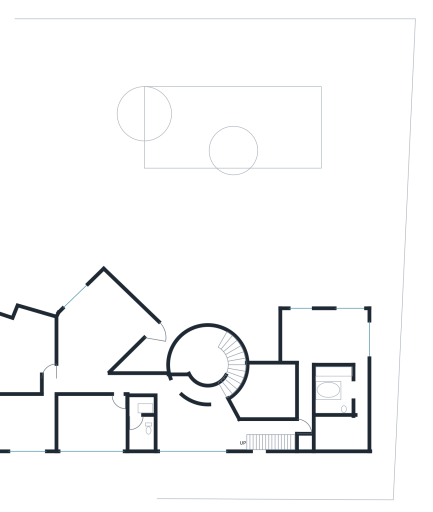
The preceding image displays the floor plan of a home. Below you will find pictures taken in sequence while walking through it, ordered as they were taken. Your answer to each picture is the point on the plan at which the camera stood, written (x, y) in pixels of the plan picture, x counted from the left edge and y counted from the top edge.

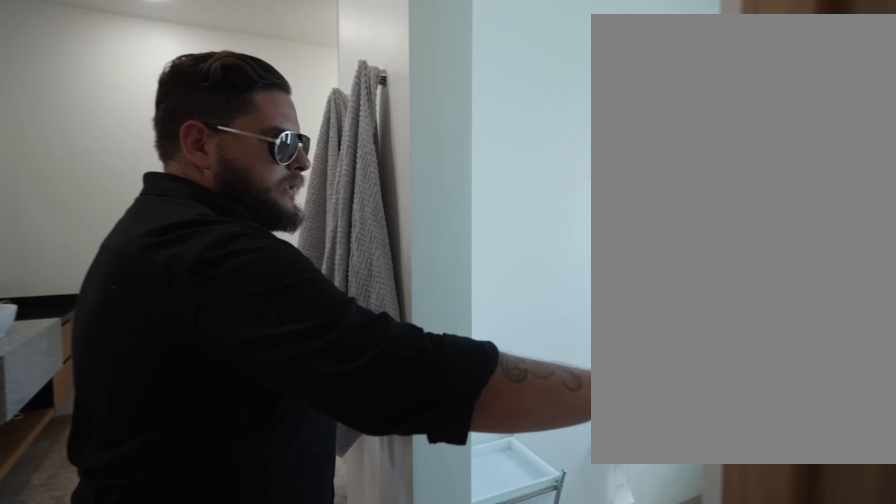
(351, 393)
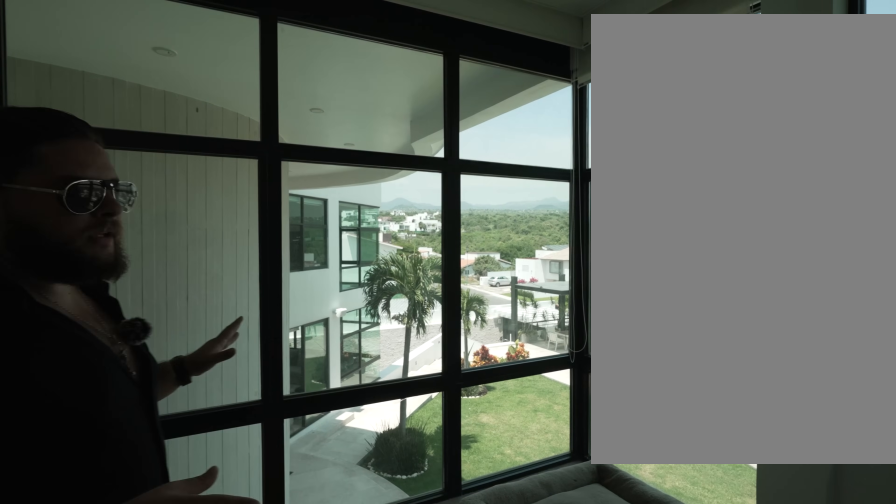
(317, 320)
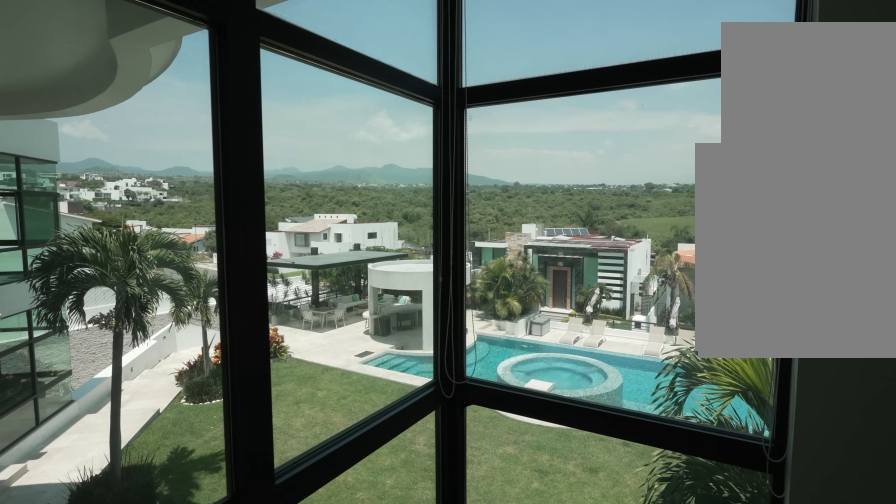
(317, 320)
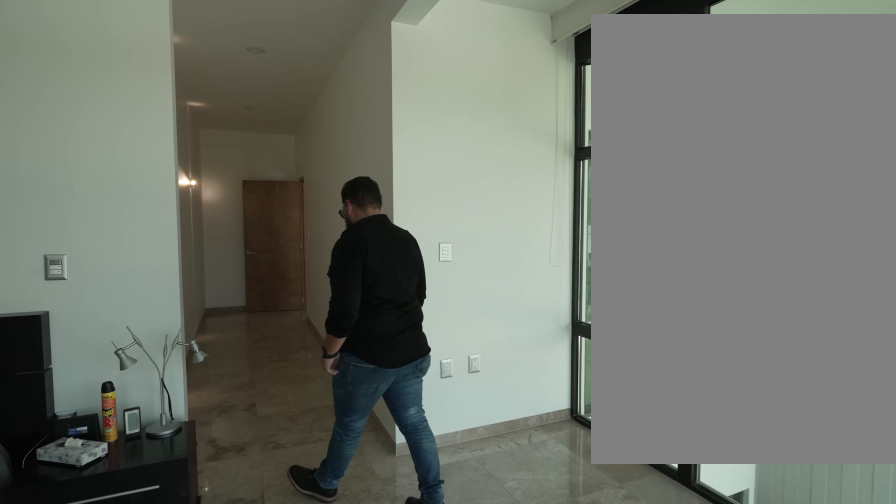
(317, 320)
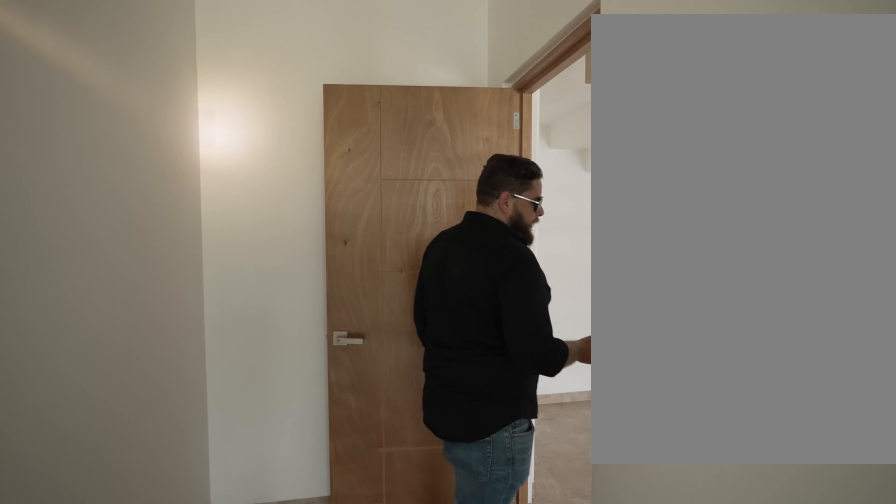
(302, 381)
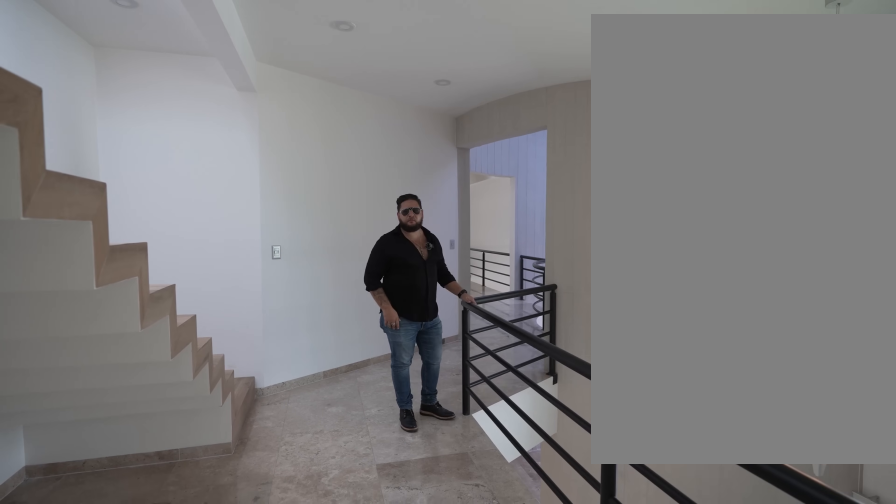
(280, 425)
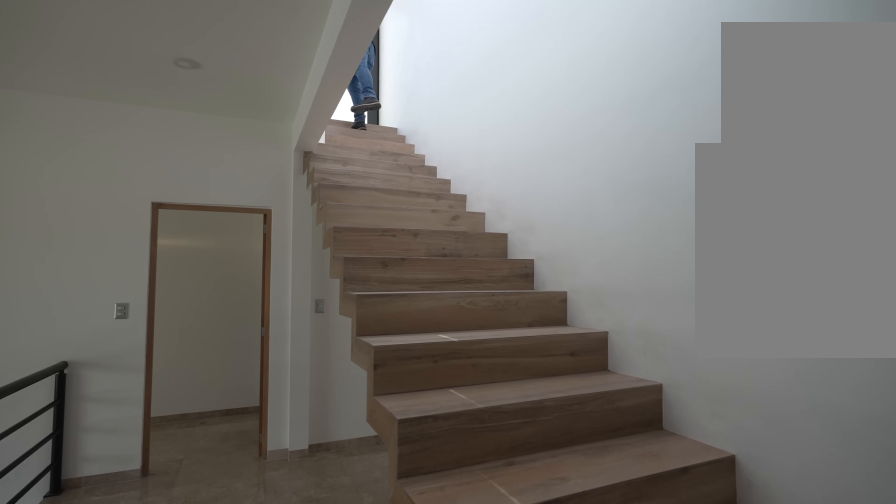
(254, 443)
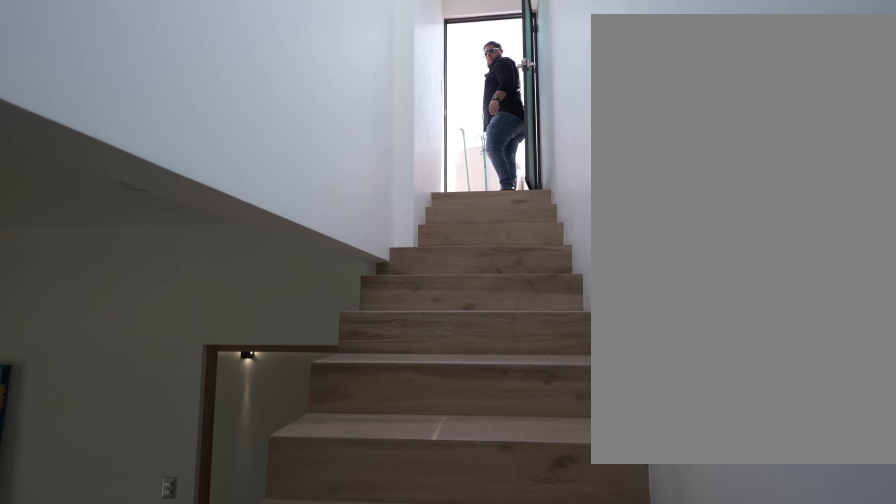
(258, 442)
